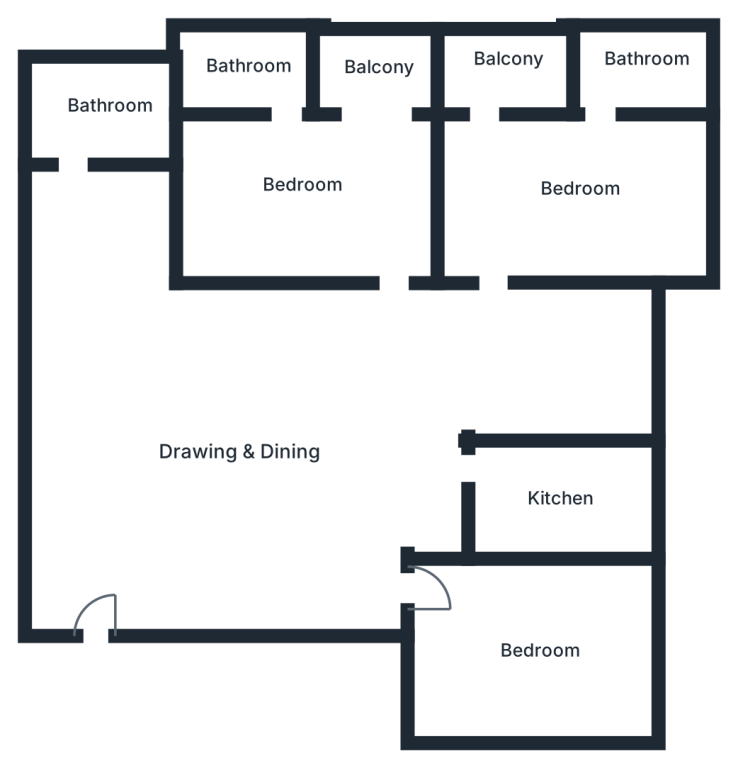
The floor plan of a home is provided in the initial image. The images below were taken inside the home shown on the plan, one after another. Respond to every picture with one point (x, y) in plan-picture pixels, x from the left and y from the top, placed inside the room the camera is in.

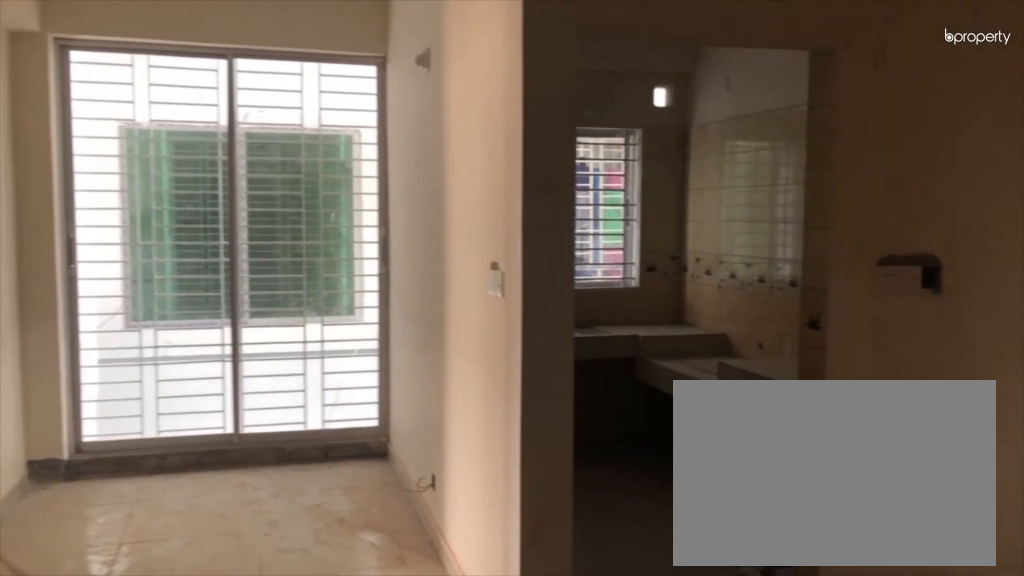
(233, 432)
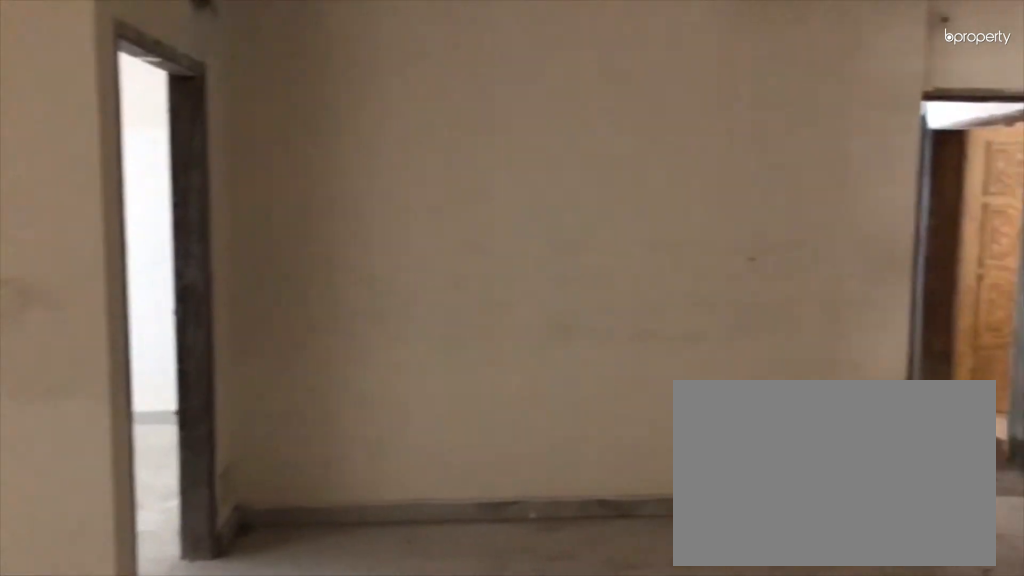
(233, 432)
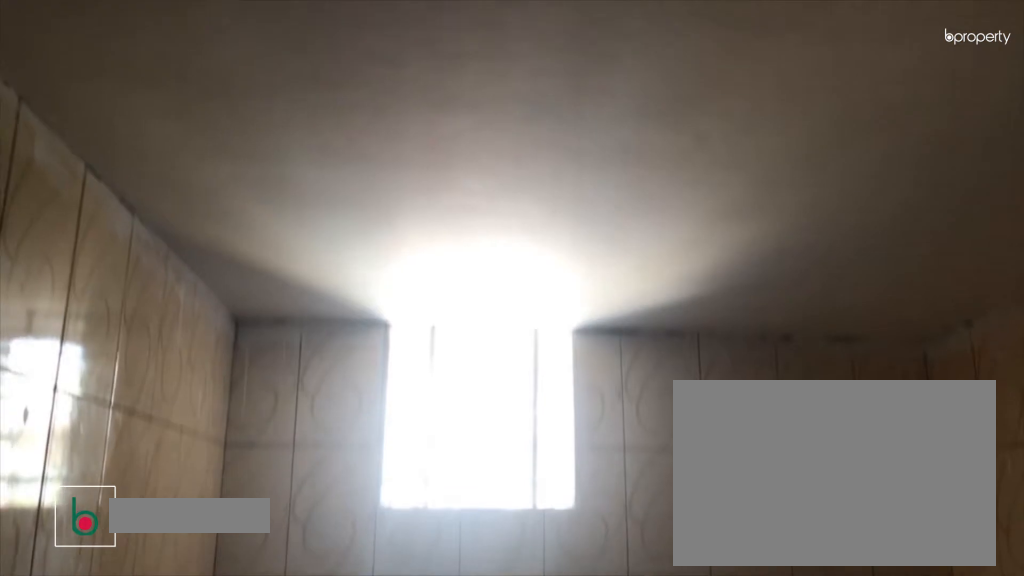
(110, 107)
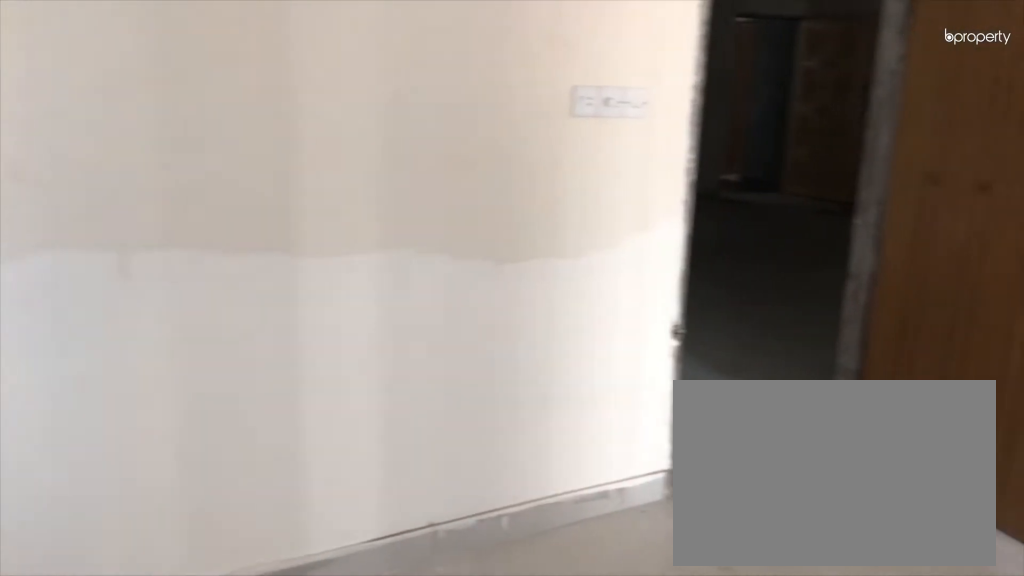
(585, 191)
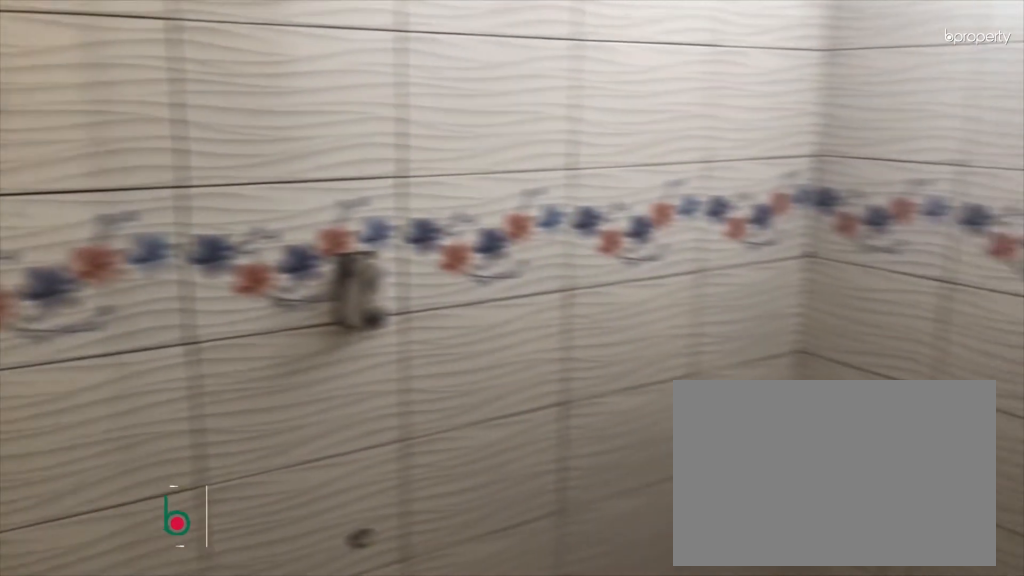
(641, 72)
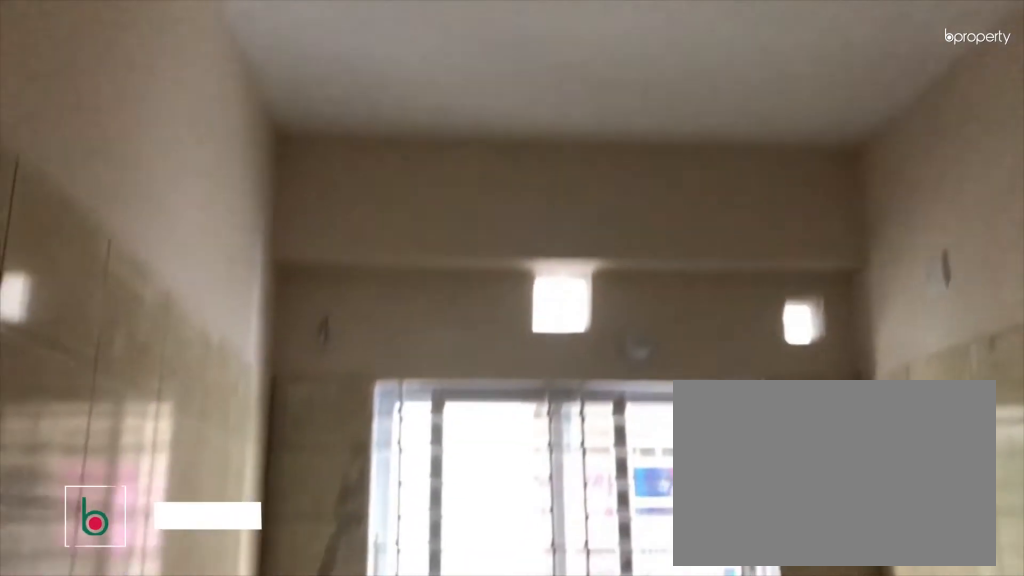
(562, 502)
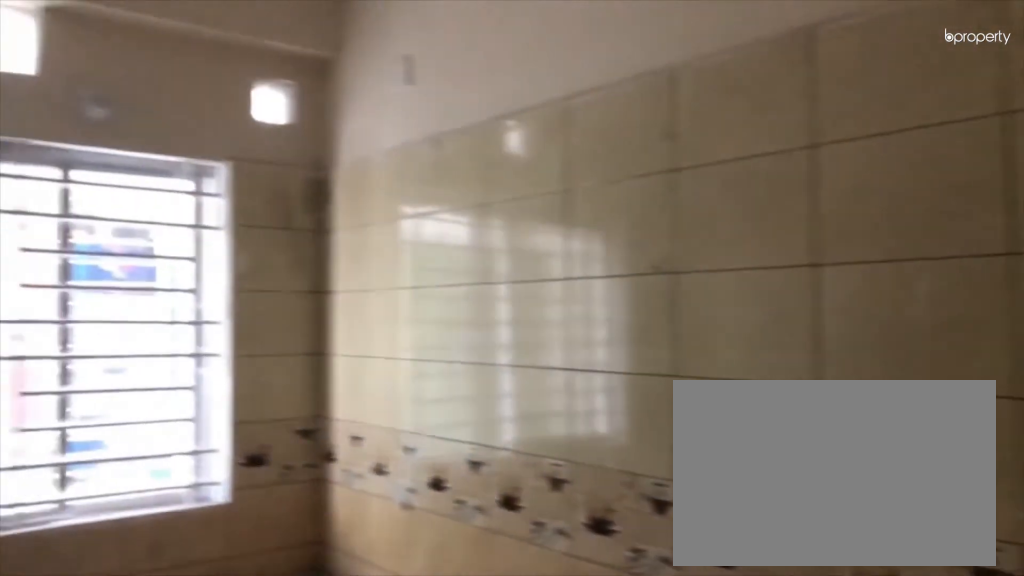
(562, 502)
